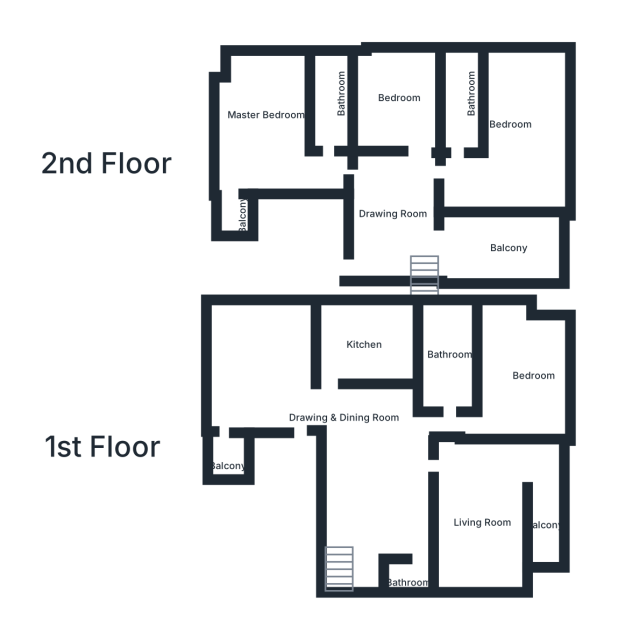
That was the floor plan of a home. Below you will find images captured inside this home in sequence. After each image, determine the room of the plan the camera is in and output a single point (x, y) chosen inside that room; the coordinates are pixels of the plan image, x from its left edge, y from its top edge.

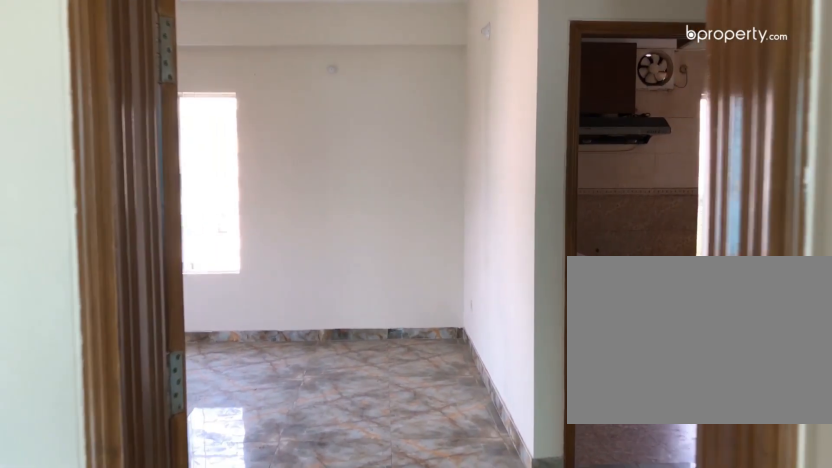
(287, 397)
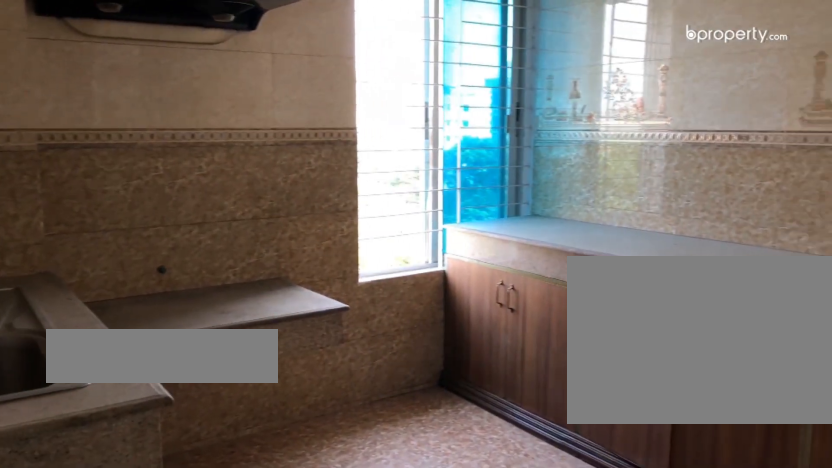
(367, 344)
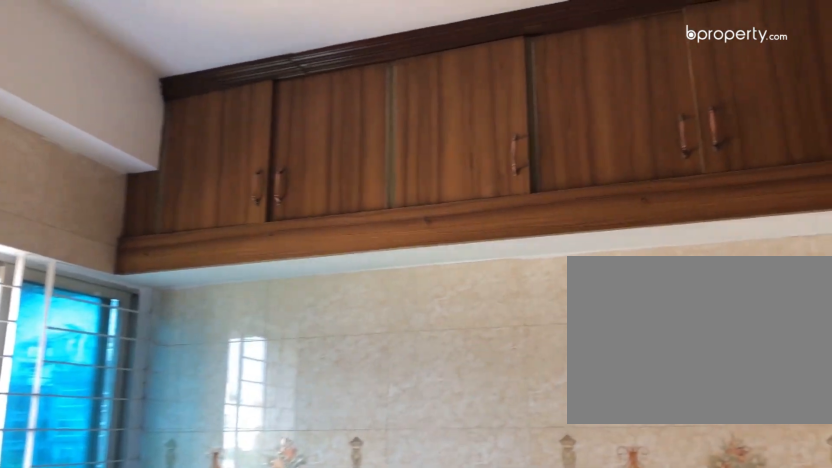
(362, 344)
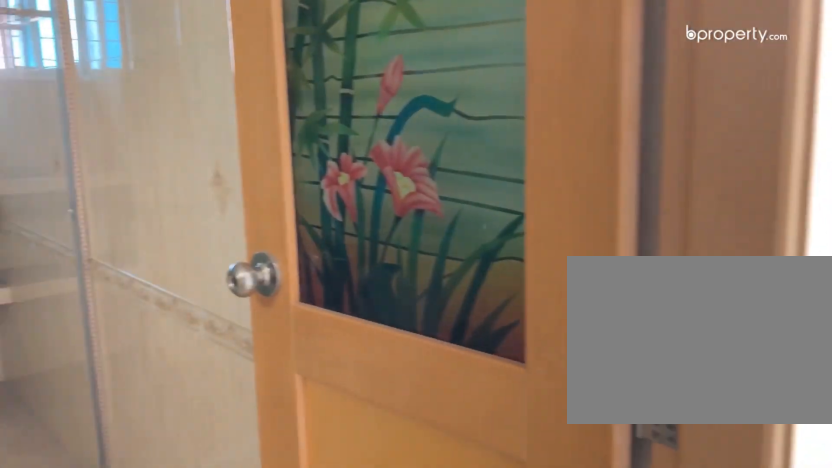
(451, 389)
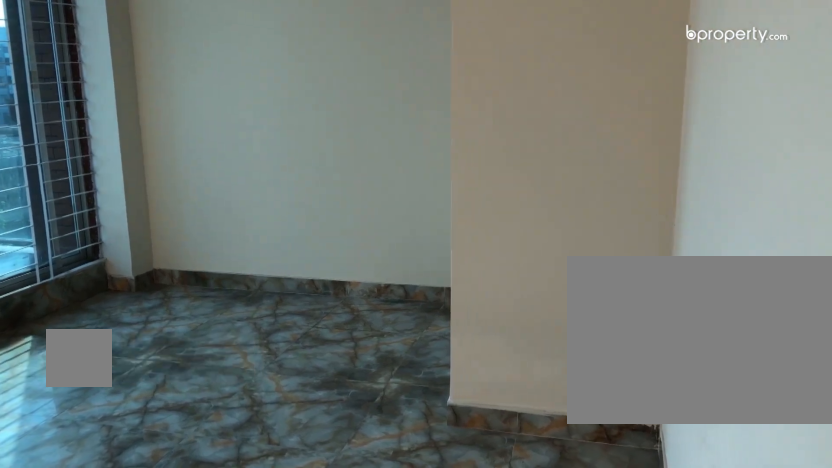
(486, 511)
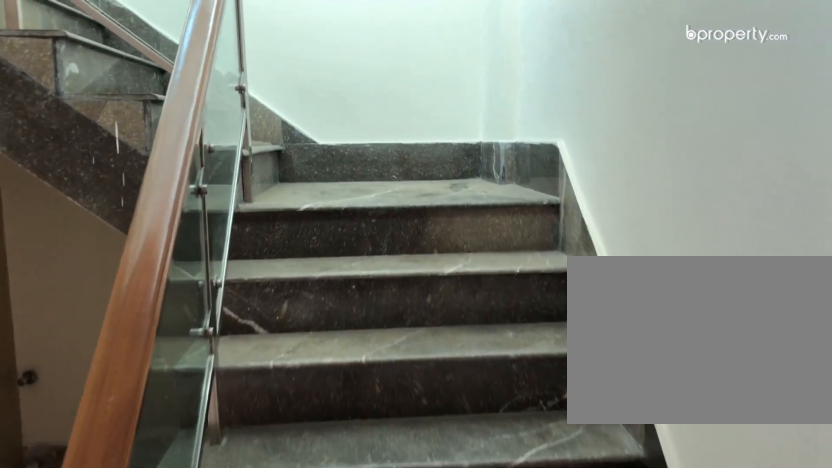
(341, 571)
